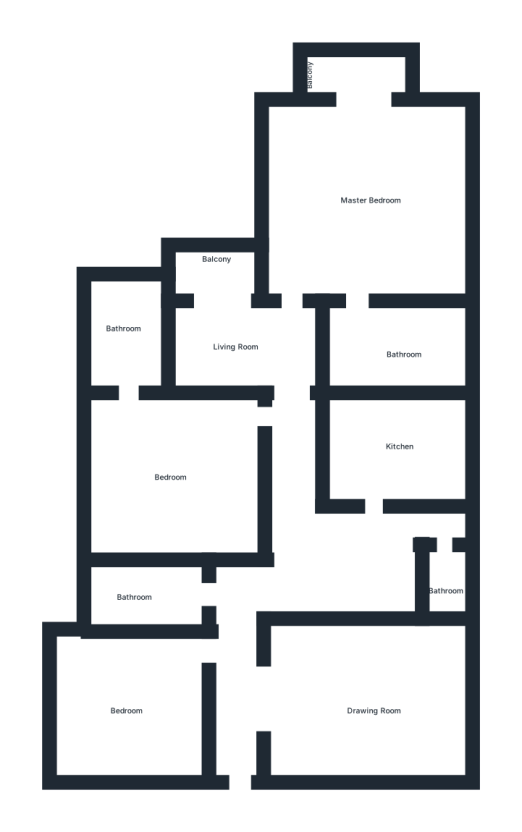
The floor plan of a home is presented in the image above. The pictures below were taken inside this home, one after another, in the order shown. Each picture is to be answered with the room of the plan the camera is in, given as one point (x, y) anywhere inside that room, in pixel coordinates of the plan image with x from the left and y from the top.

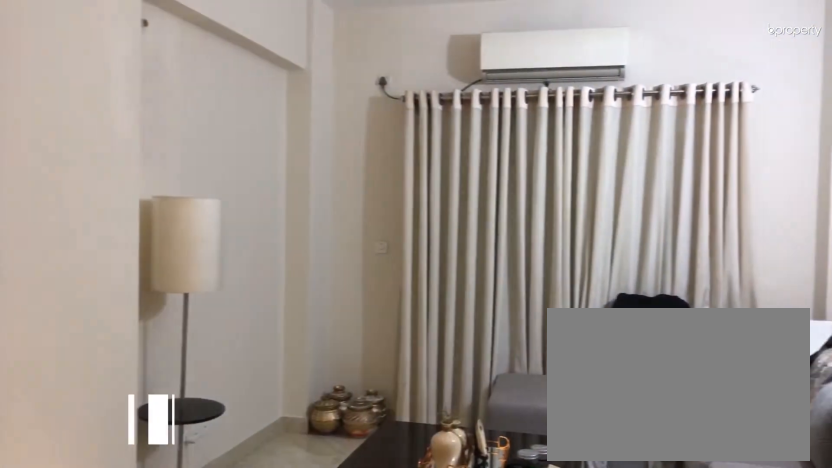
(360, 699)
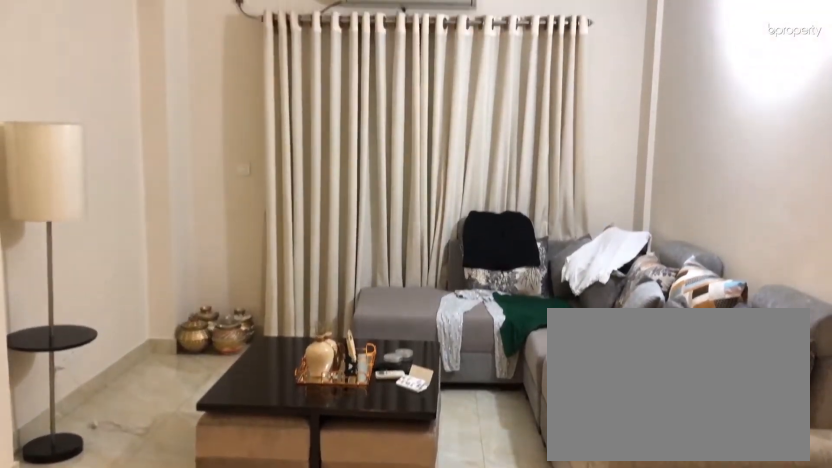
(360, 699)
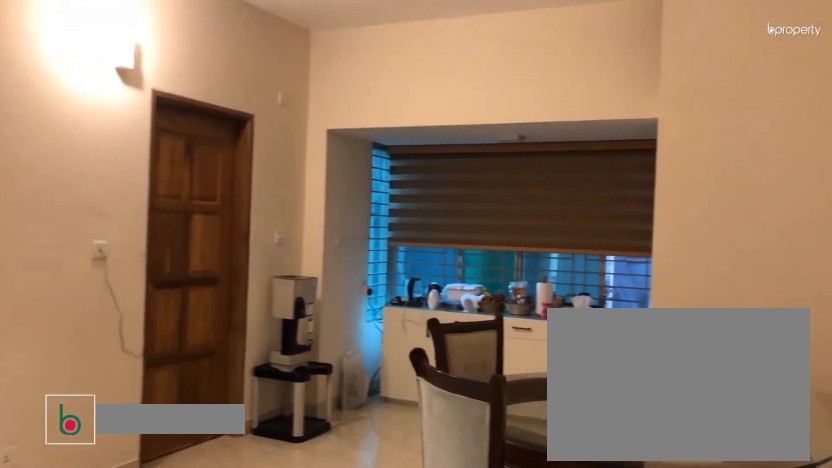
(314, 589)
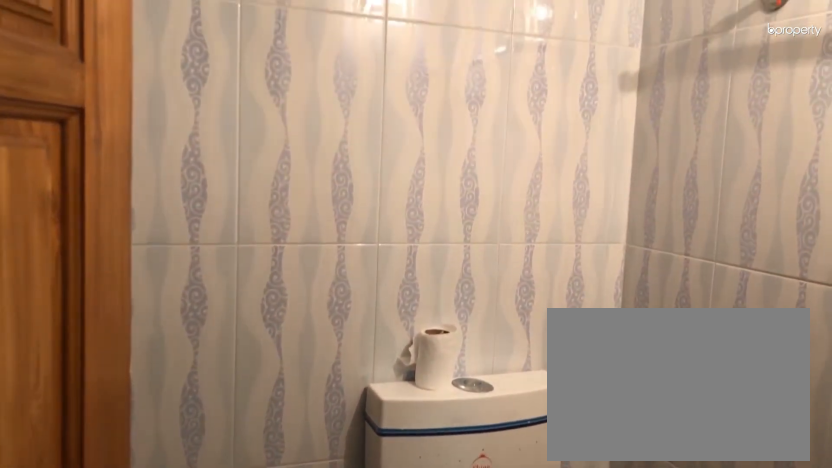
(447, 575)
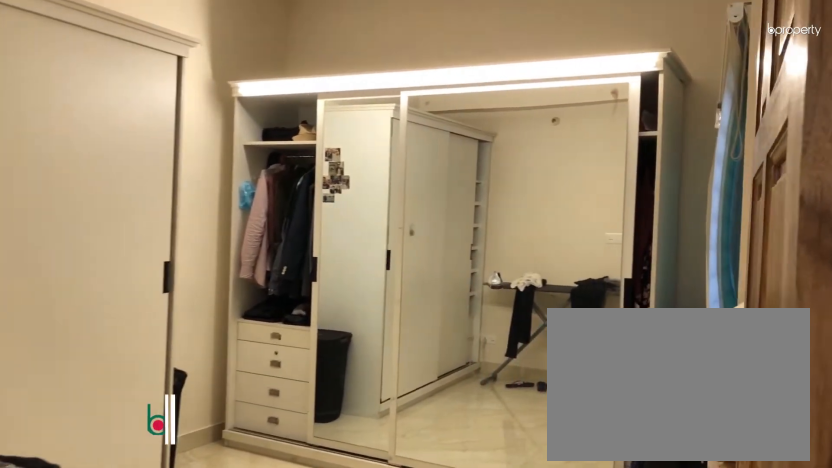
(142, 698)
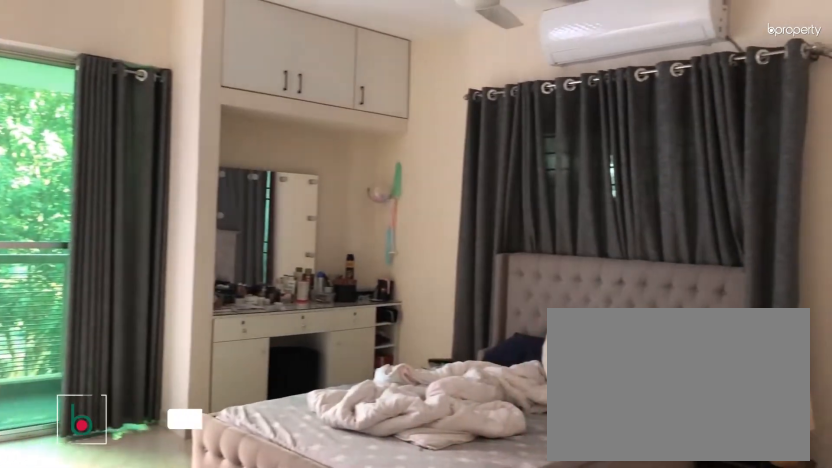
(367, 197)
